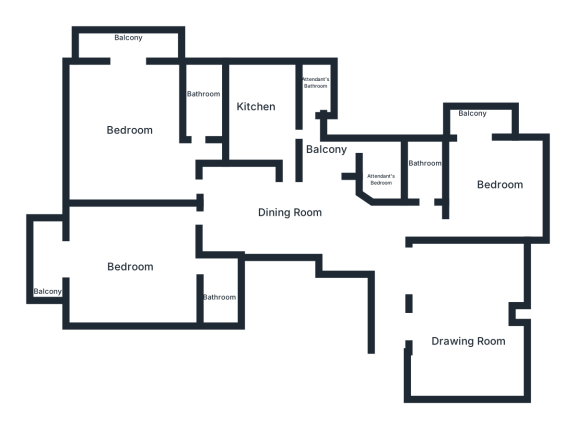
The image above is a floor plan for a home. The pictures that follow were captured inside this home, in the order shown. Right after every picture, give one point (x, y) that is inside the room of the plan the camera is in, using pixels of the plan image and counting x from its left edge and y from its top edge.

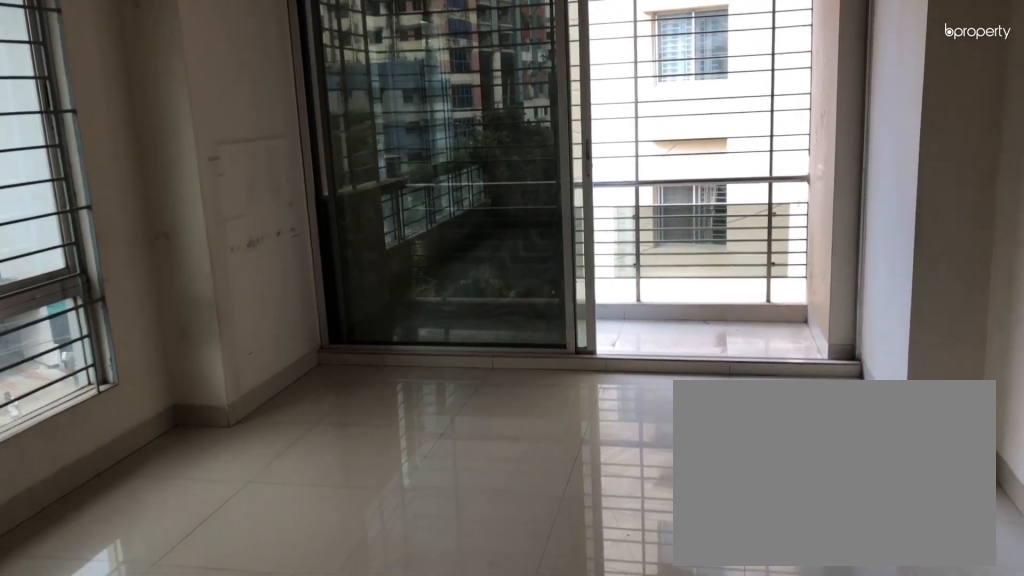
(128, 128)
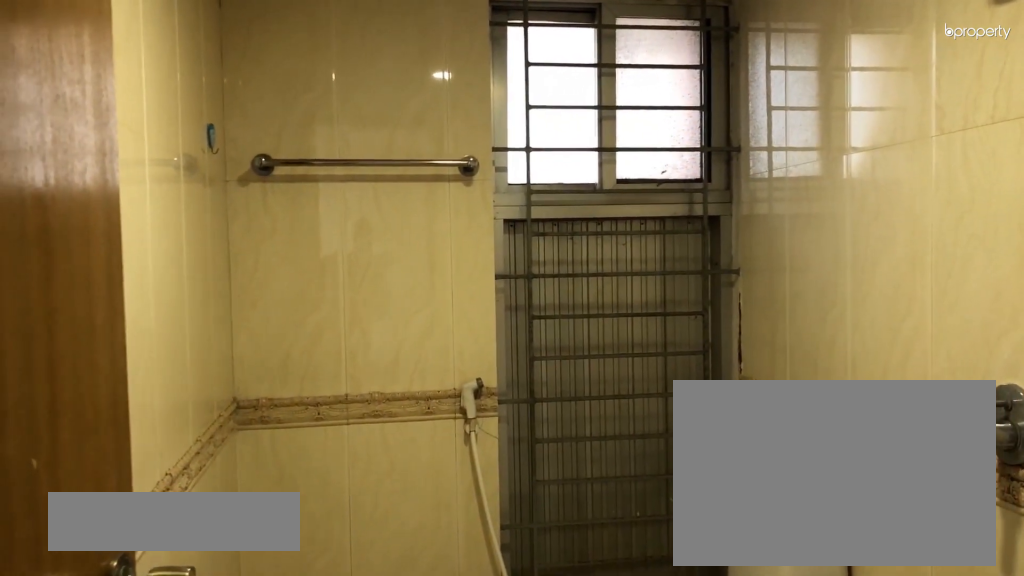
(201, 96)
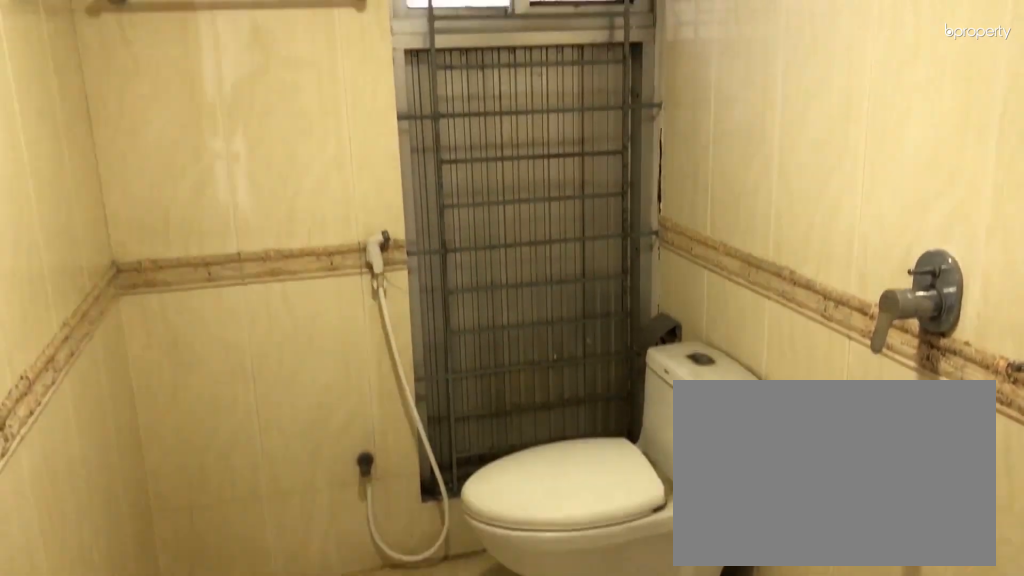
(201, 96)
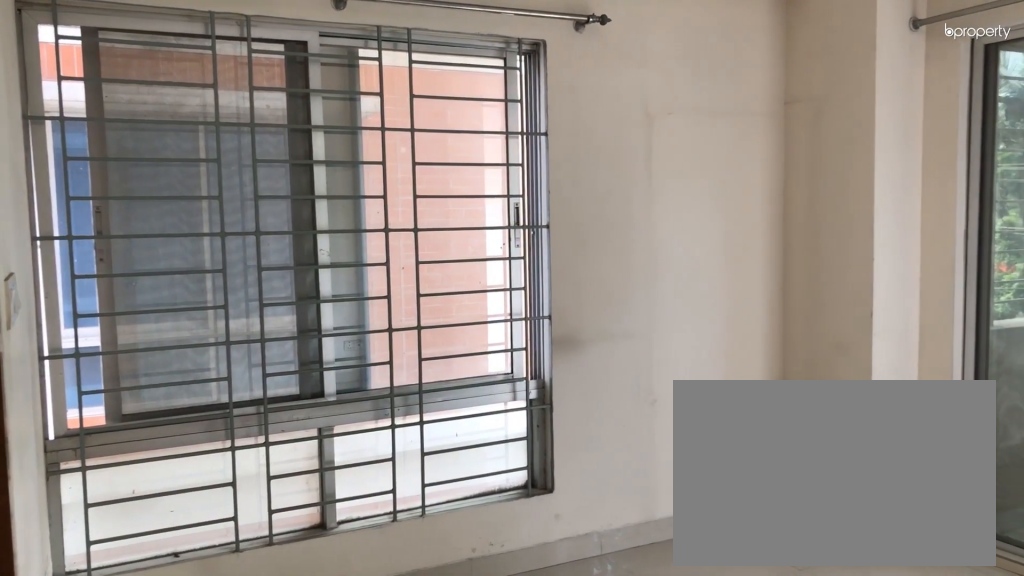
(127, 263)
